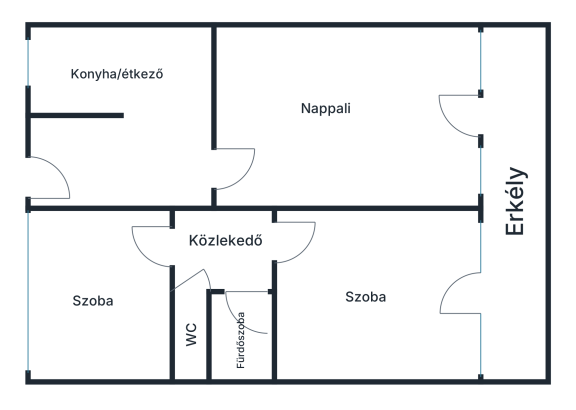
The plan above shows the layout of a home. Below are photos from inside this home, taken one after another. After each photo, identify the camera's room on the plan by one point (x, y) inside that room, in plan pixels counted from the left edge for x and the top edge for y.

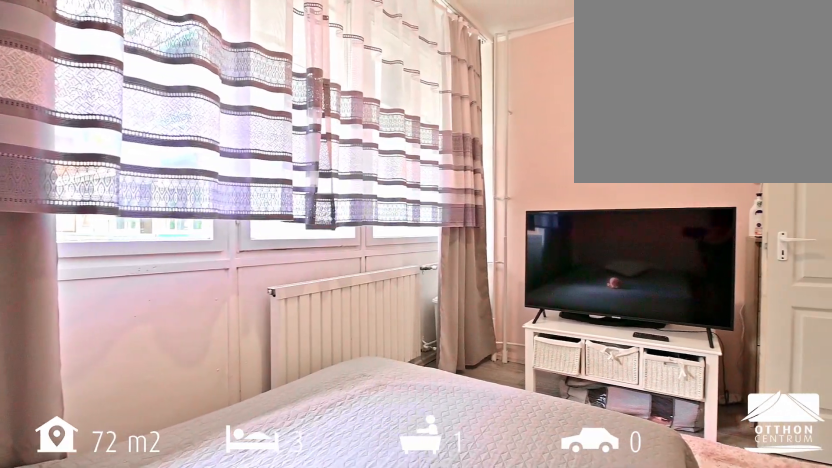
(96, 328)
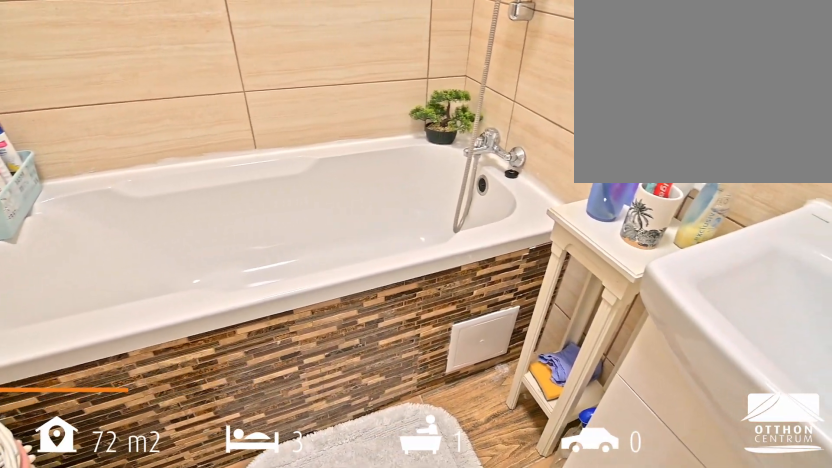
(258, 342)
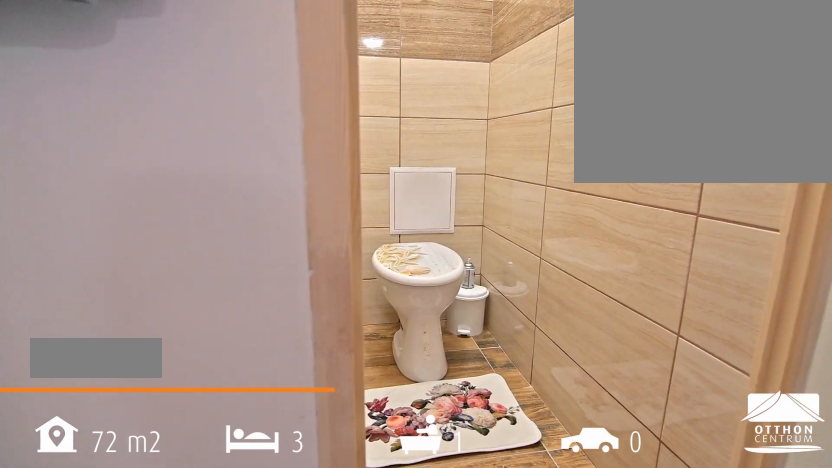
(192, 359)
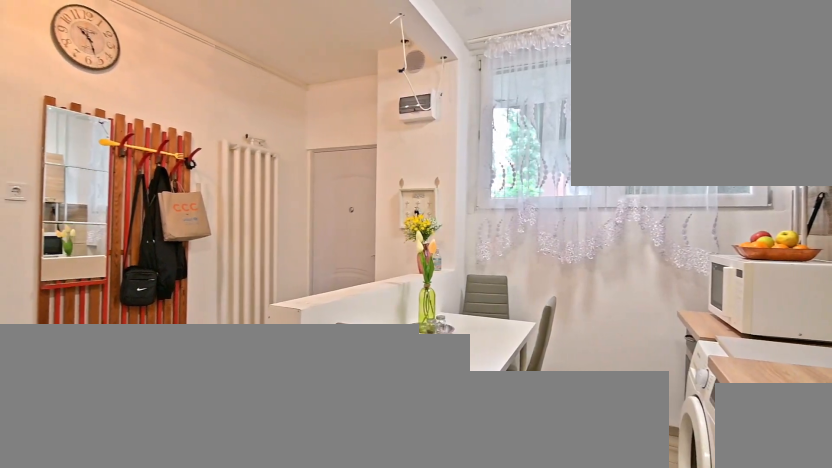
(122, 101)
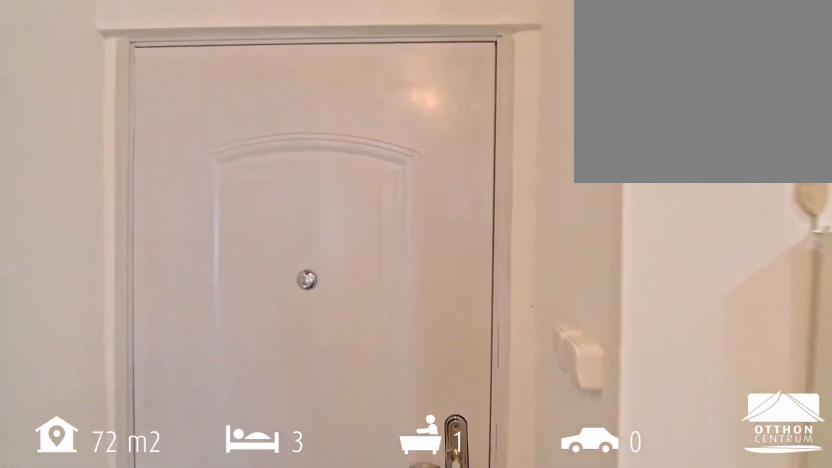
(122, 101)
